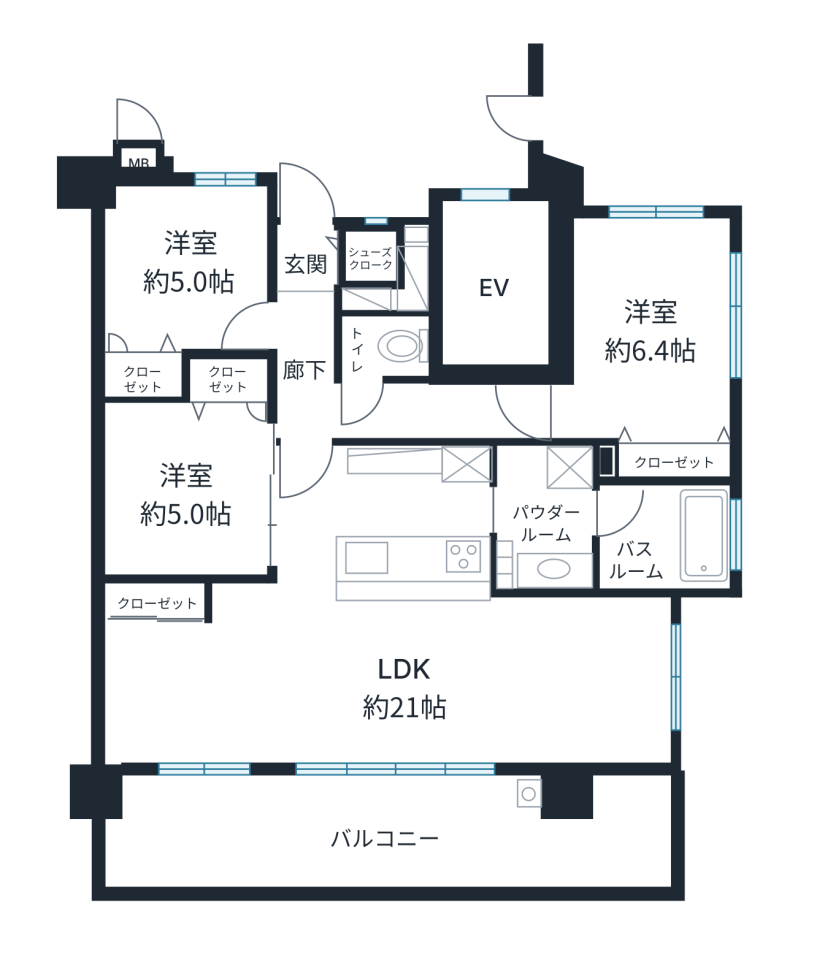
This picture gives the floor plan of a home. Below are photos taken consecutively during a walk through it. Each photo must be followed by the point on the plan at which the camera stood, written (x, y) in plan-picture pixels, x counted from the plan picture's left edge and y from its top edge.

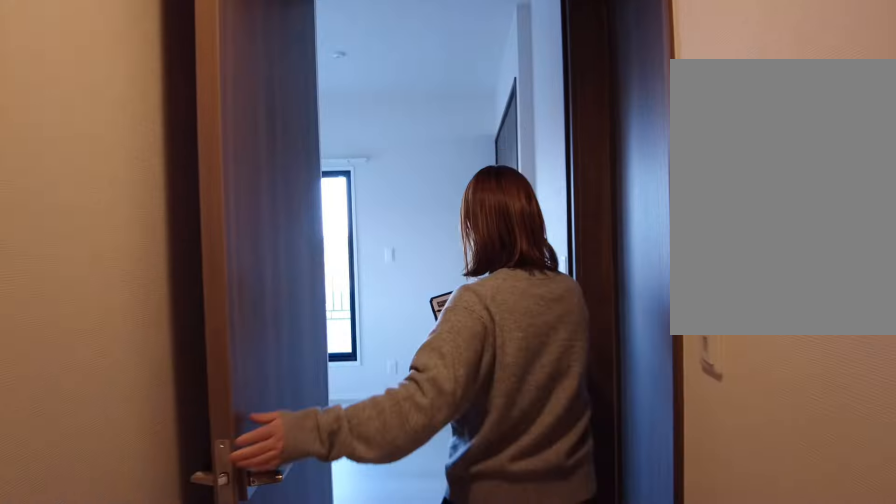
(564, 429)
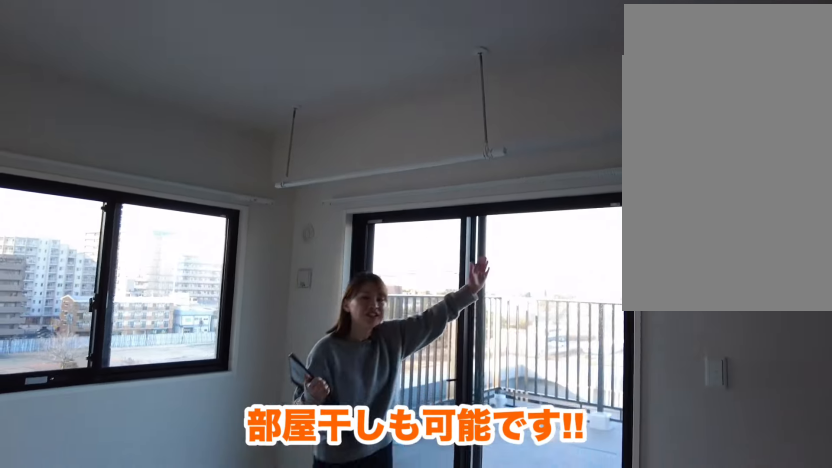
(642, 398)
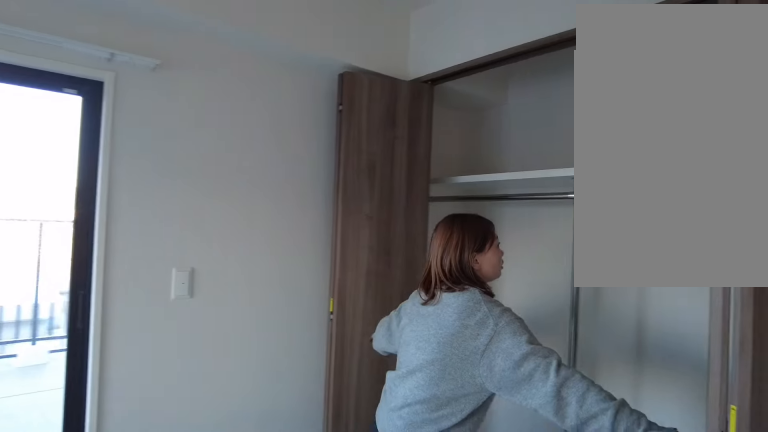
(665, 447)
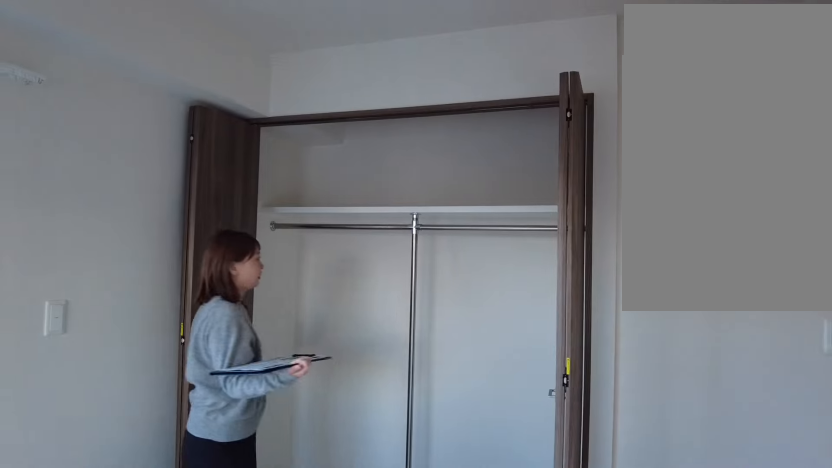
(666, 447)
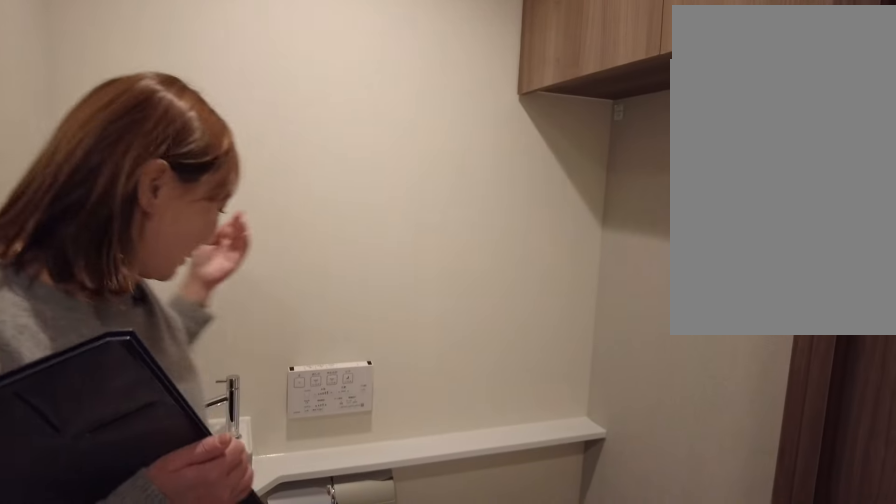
(353, 366)
